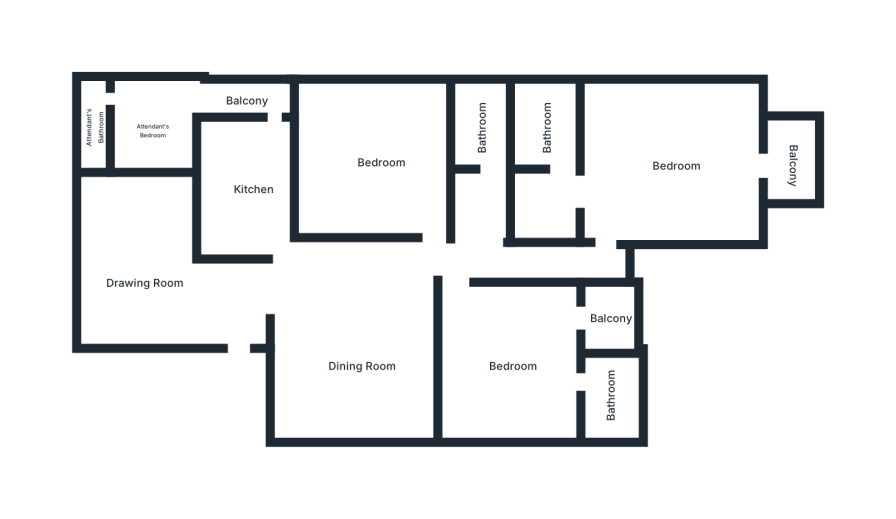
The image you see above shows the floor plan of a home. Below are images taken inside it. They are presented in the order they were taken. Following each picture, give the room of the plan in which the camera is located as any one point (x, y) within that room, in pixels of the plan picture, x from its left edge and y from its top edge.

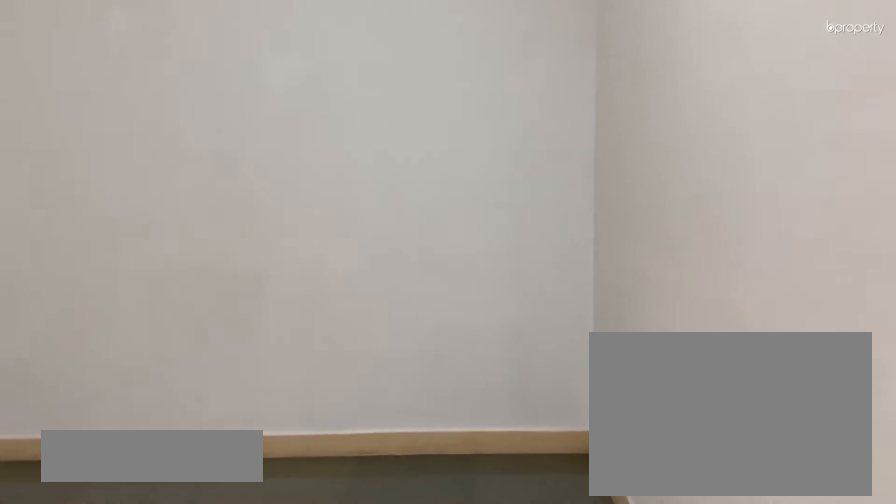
(514, 366)
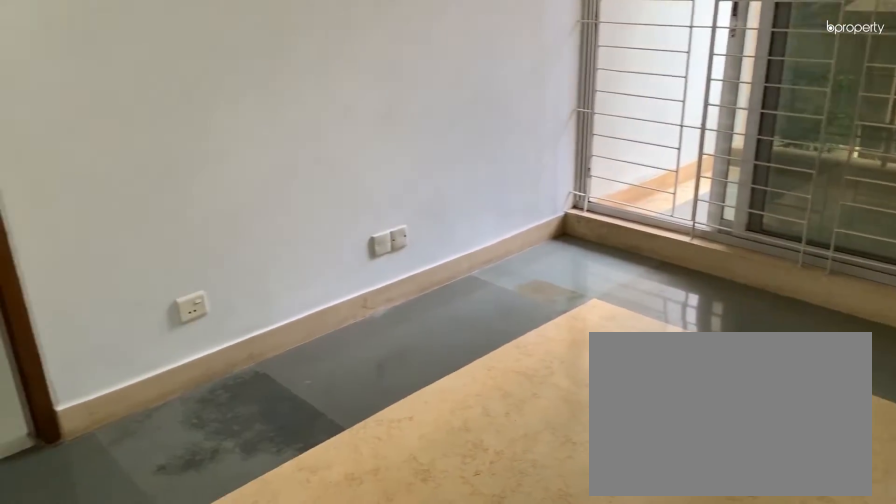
(514, 366)
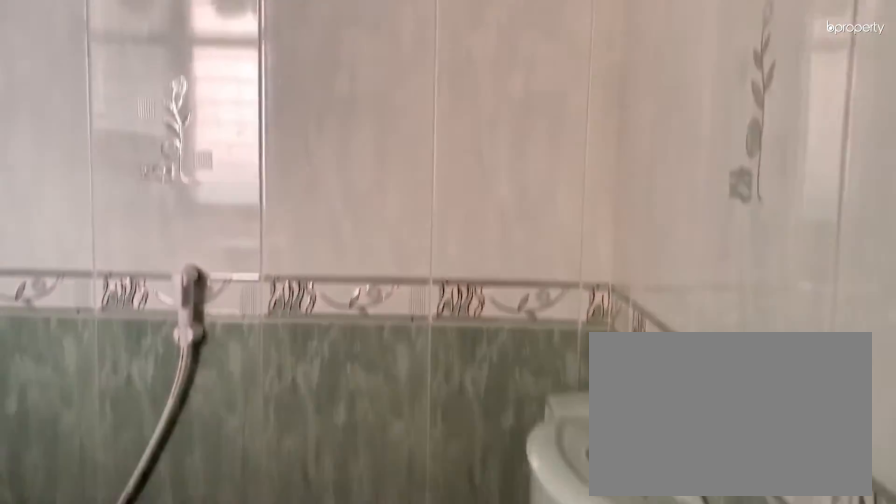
(607, 393)
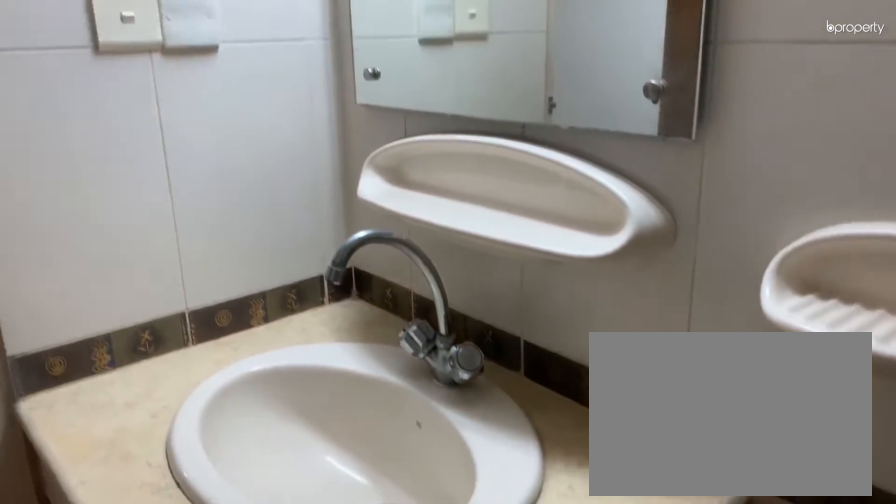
(483, 123)
